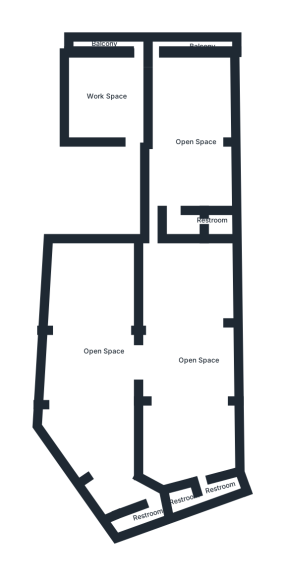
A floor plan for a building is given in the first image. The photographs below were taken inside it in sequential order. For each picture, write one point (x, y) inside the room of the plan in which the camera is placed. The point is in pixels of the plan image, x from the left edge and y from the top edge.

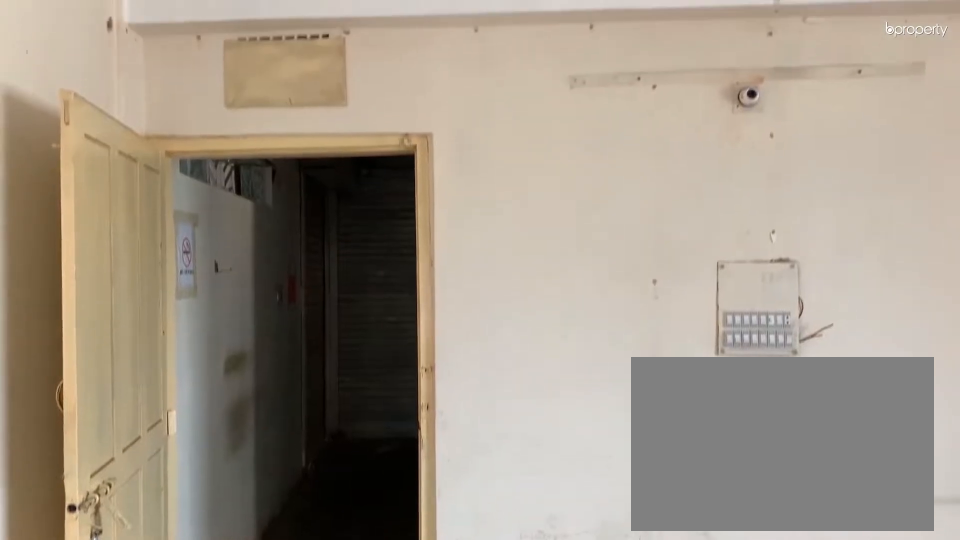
(113, 88)
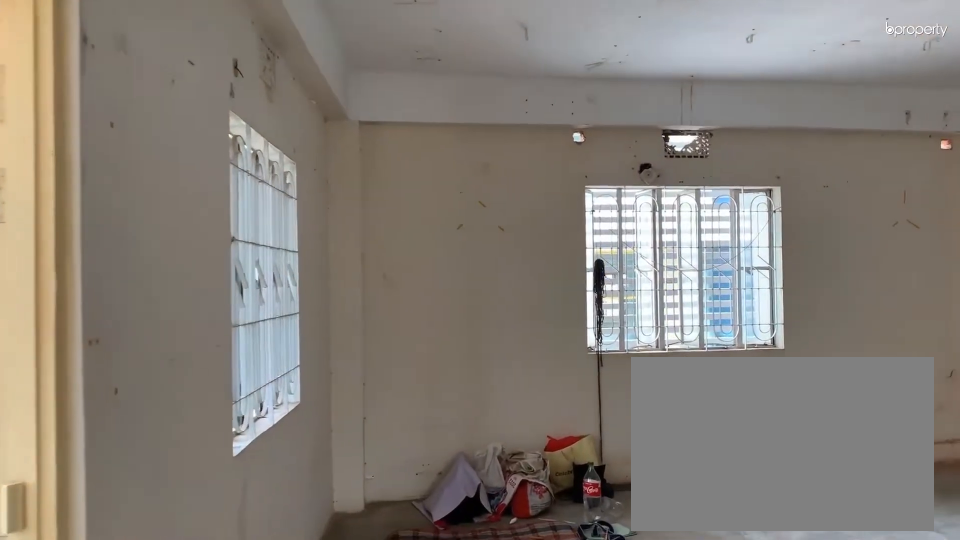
(160, 67)
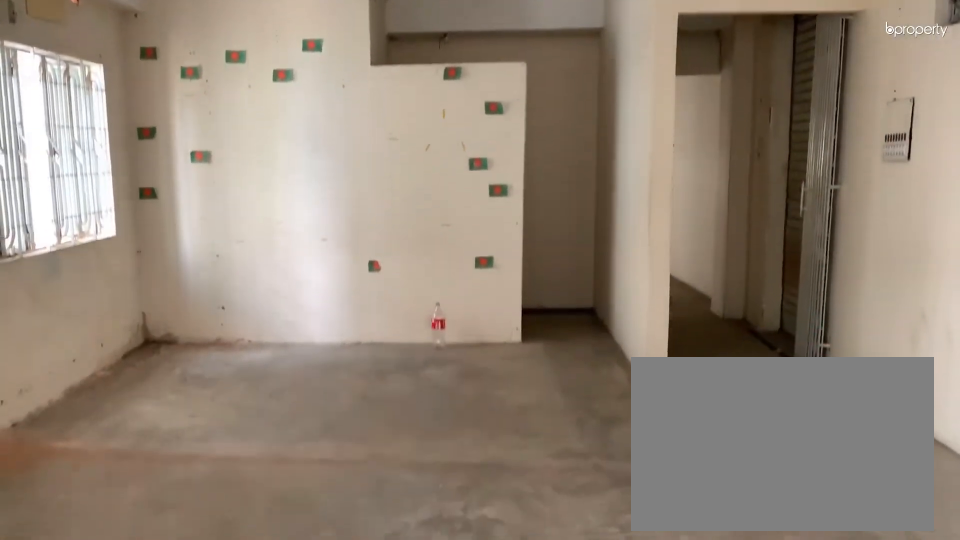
(189, 134)
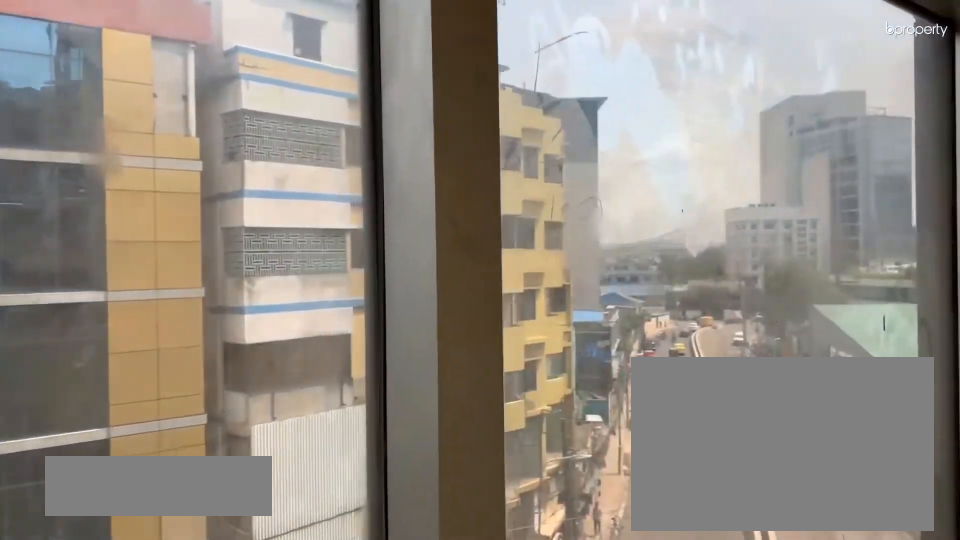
(178, 43)
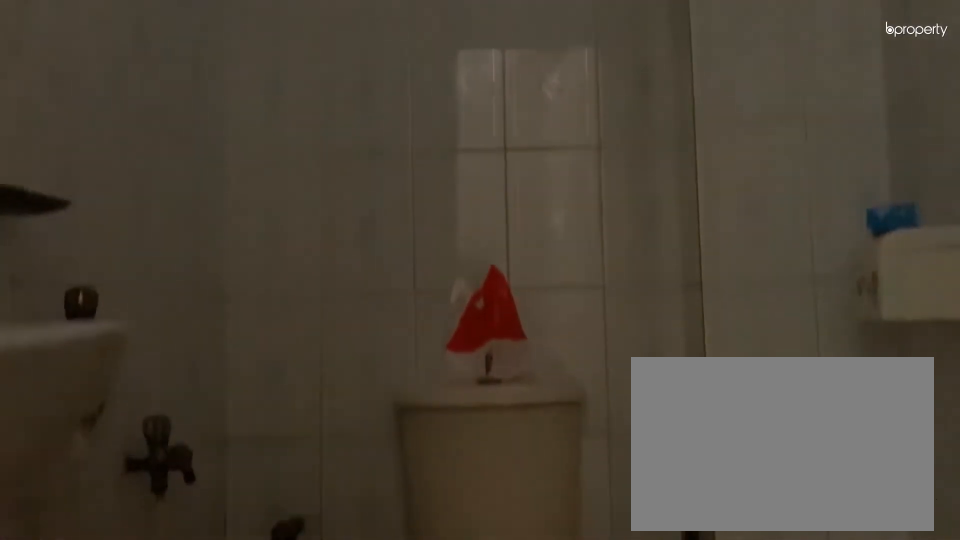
(216, 220)
